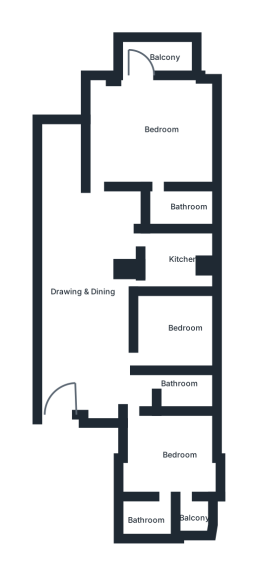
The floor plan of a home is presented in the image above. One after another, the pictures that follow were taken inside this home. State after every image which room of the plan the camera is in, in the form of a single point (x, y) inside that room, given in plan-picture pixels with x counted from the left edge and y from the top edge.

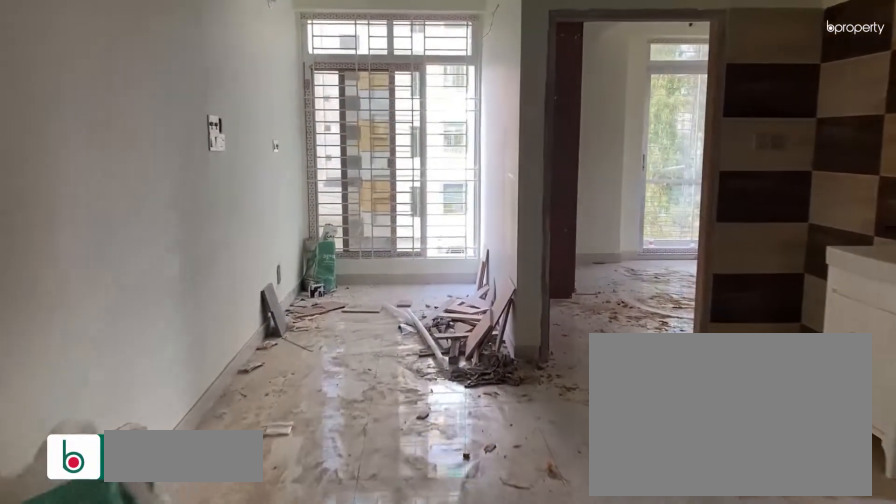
(86, 318)
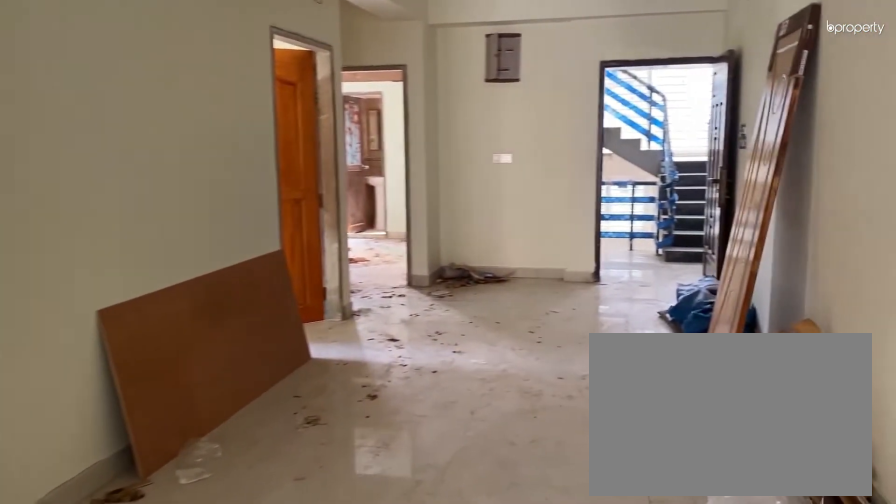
(86, 318)
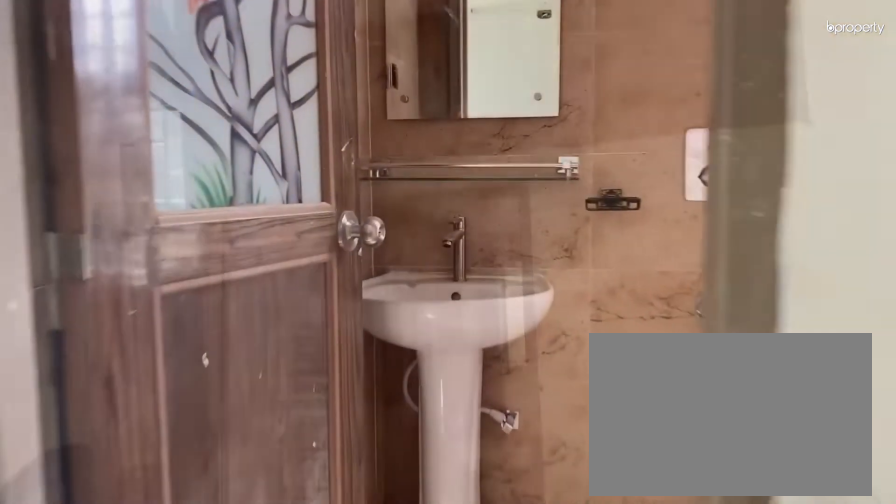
(153, 523)
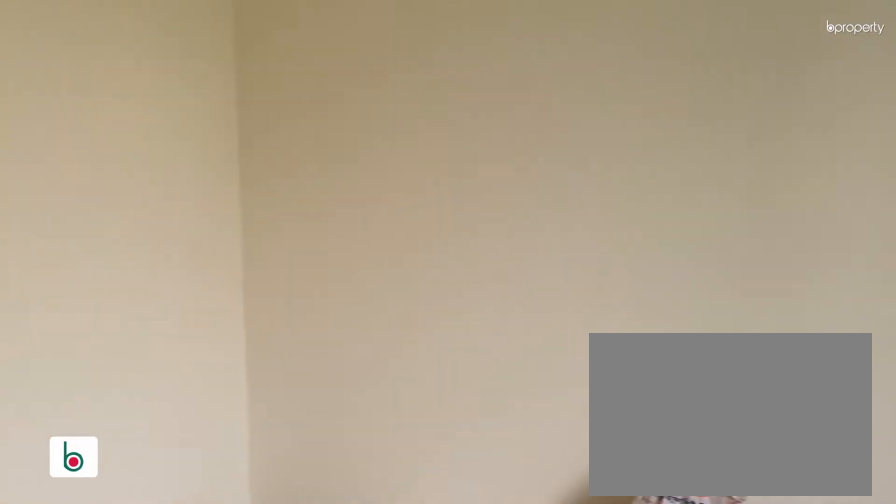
(167, 326)
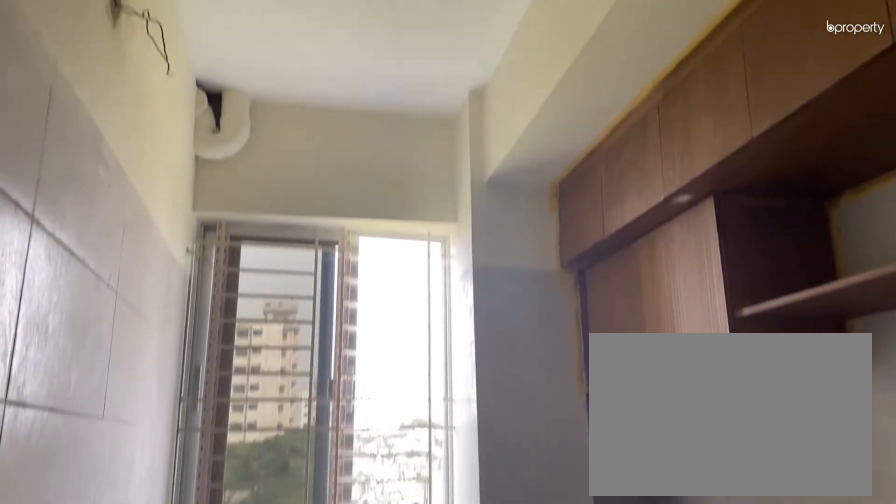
(173, 254)
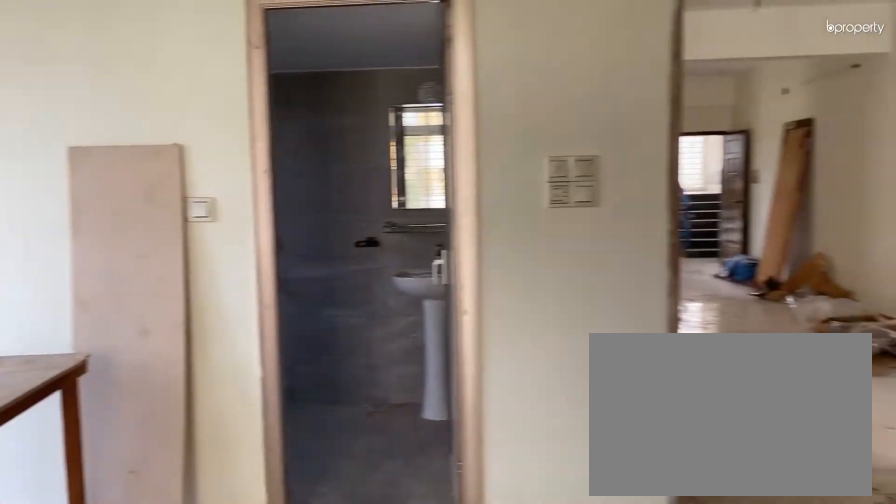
(158, 125)
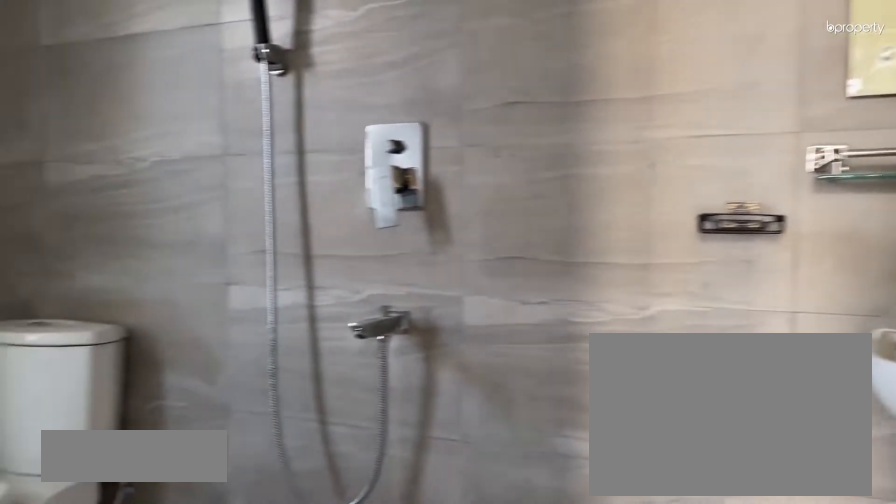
(169, 205)
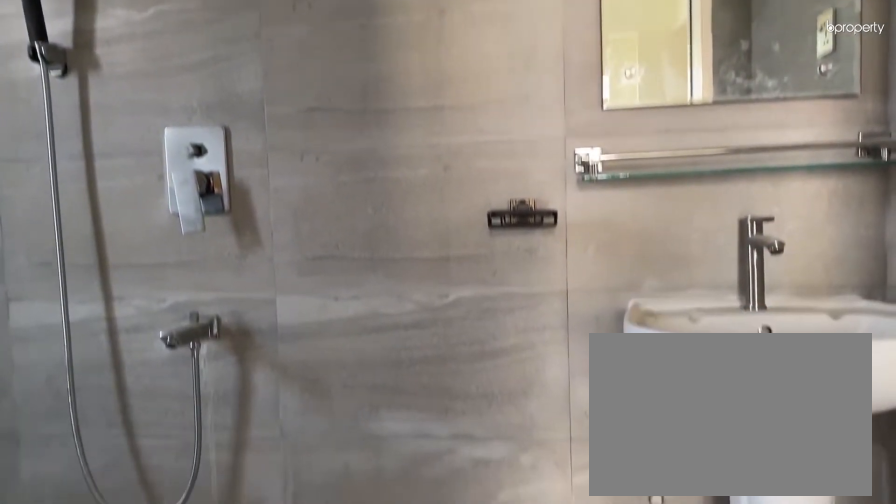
(169, 205)
